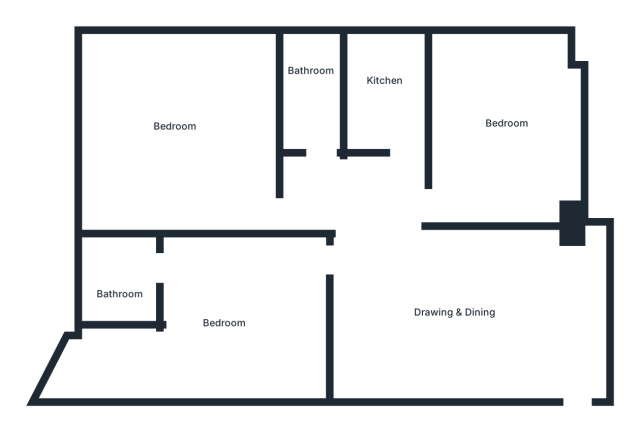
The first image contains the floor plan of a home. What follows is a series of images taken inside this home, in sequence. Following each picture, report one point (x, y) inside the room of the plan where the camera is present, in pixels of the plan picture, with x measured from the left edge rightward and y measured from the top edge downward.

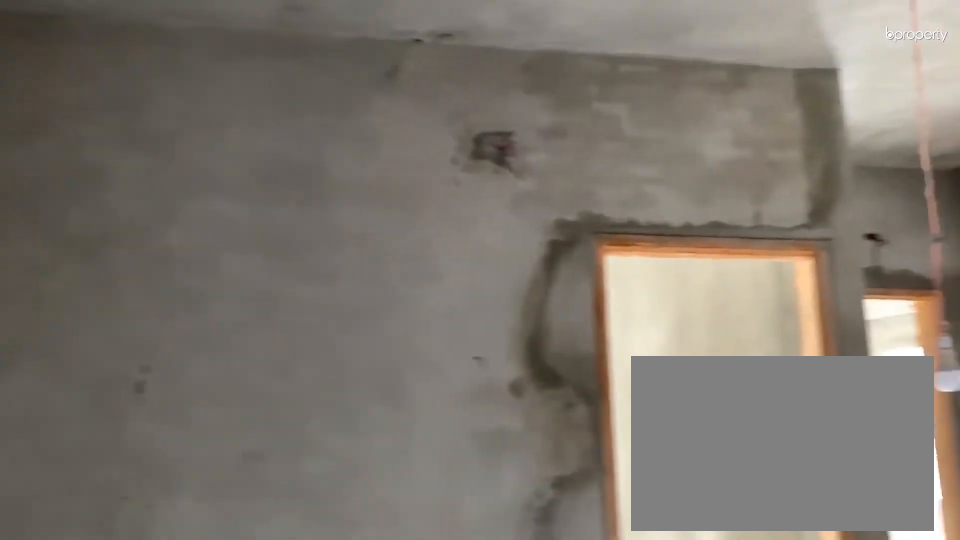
(363, 316)
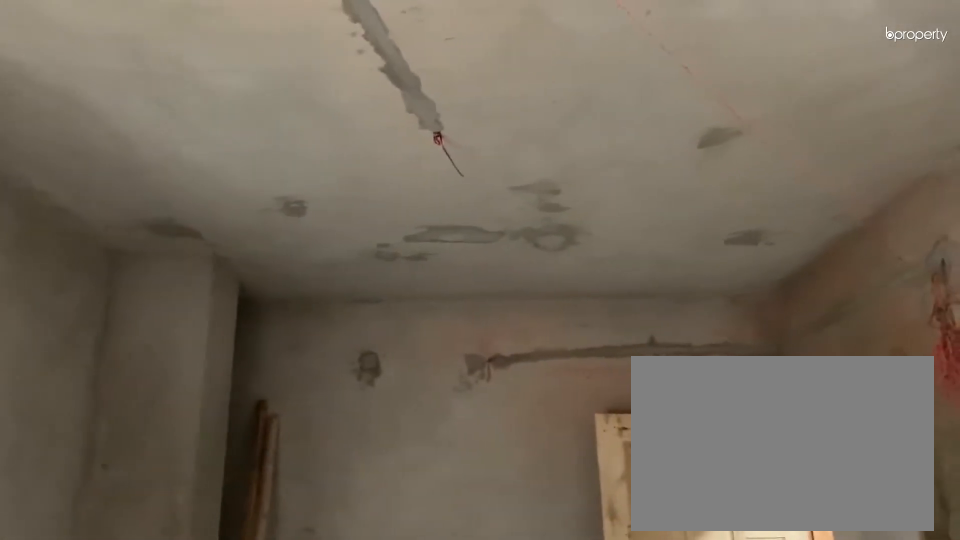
(467, 319)
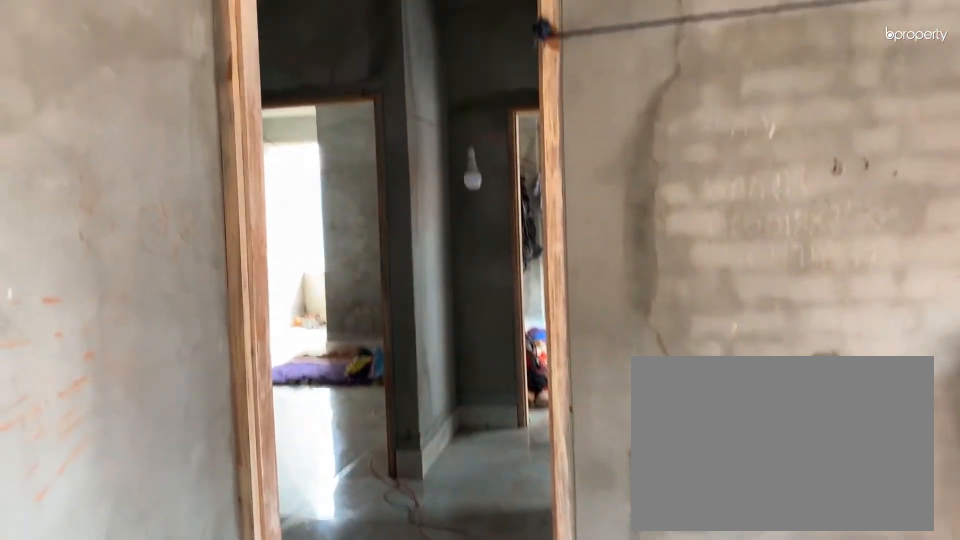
(499, 125)
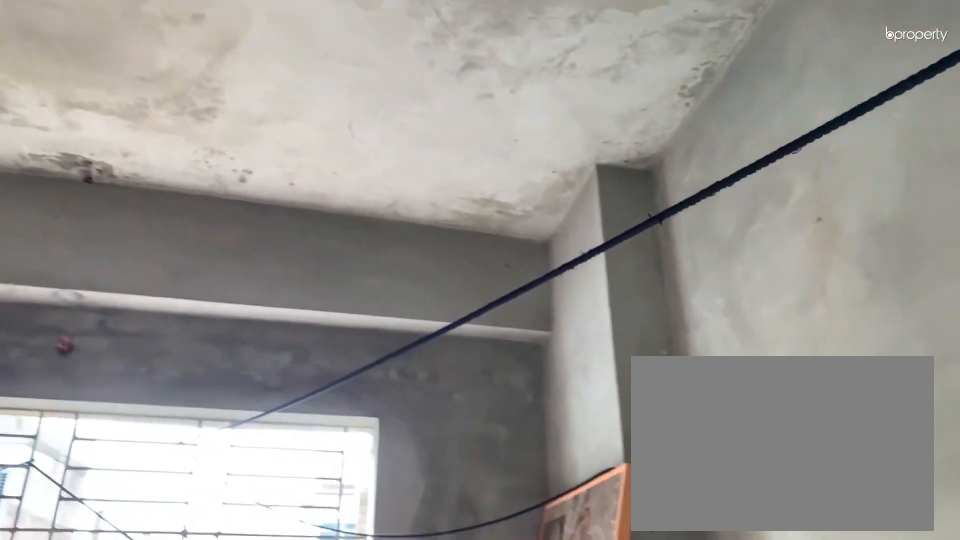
(499, 125)
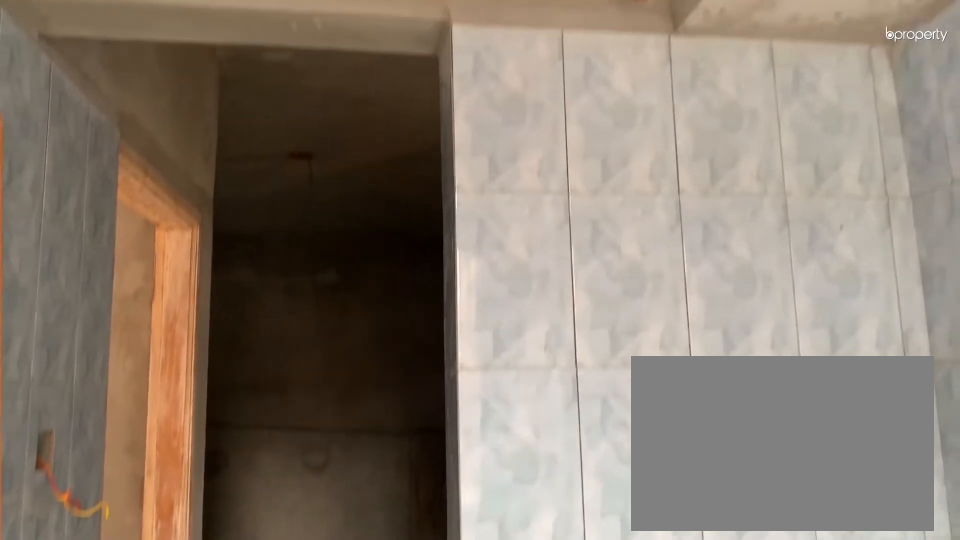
(377, 88)
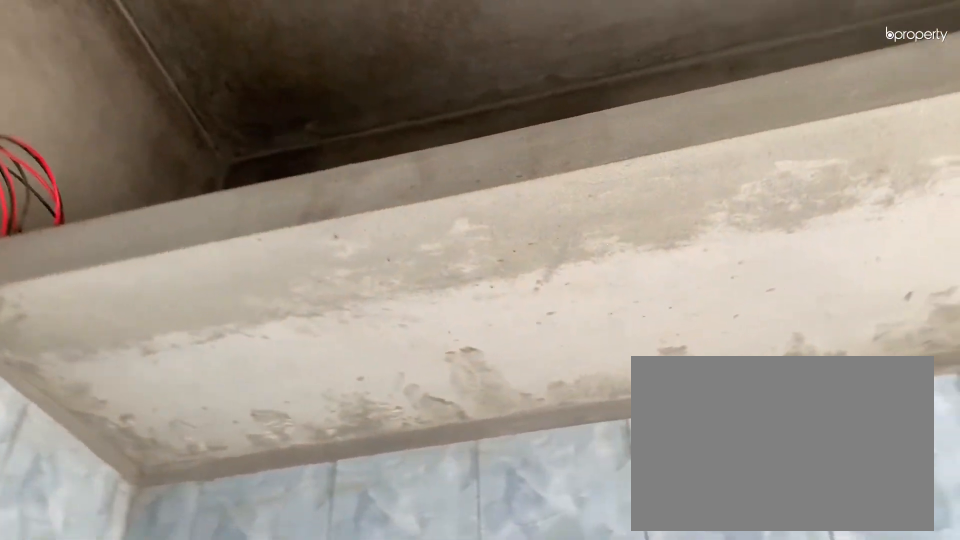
(377, 88)
